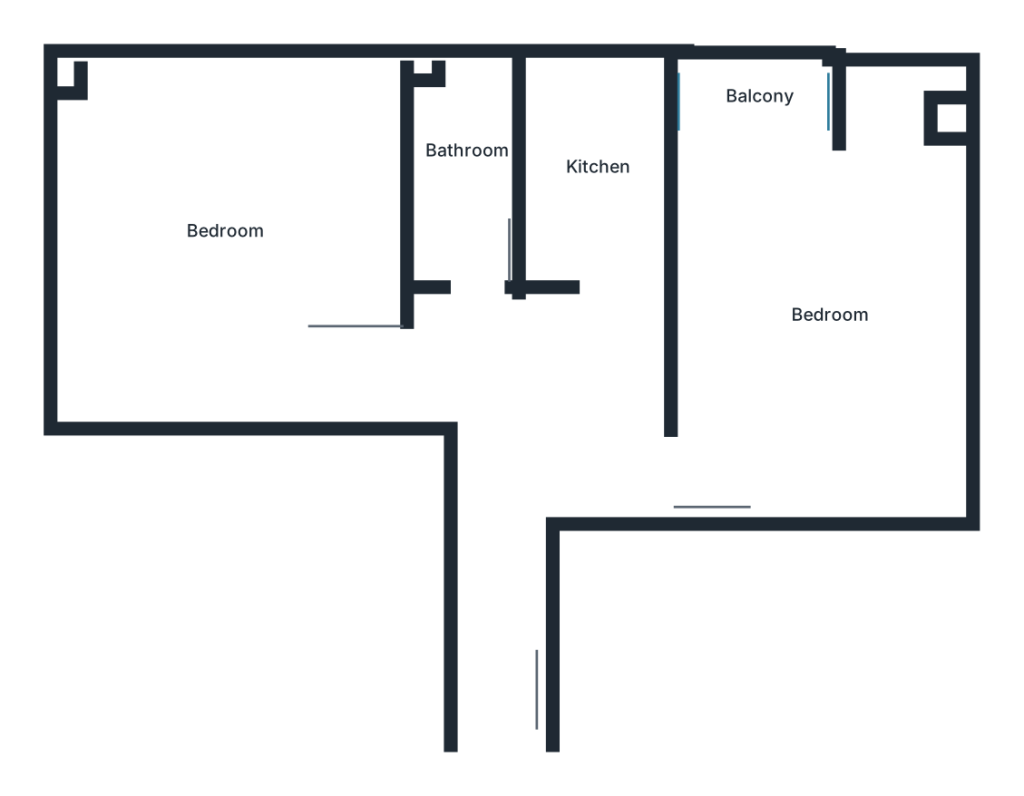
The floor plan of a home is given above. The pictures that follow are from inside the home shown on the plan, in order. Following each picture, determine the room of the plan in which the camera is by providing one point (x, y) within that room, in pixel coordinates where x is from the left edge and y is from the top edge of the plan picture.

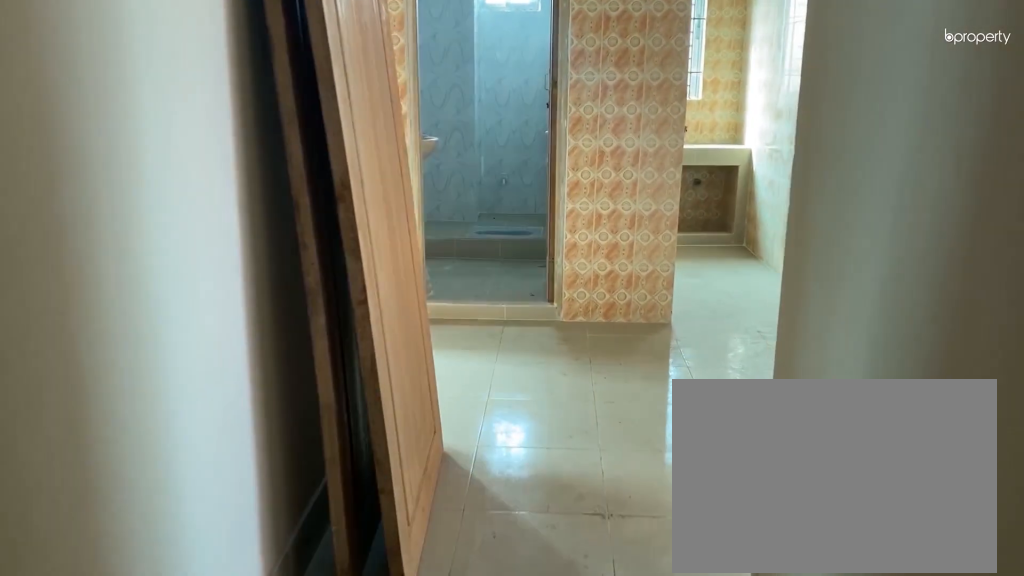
(506, 660)
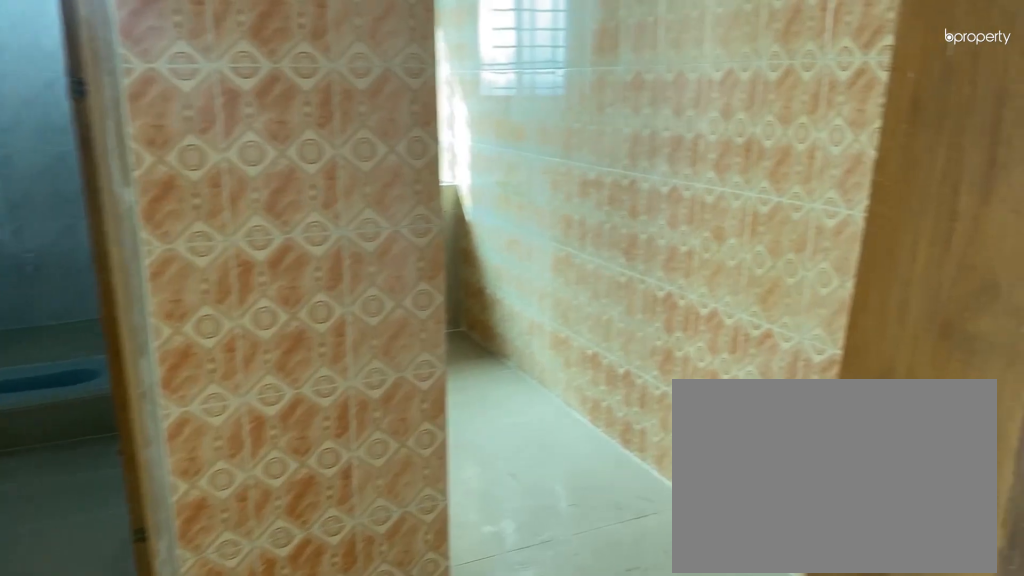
(539, 407)
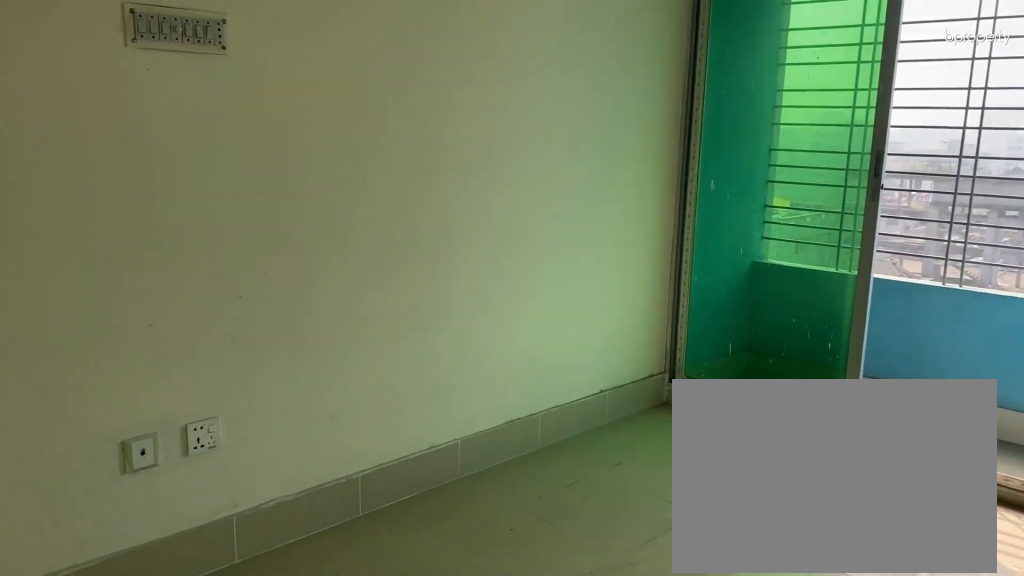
(825, 302)
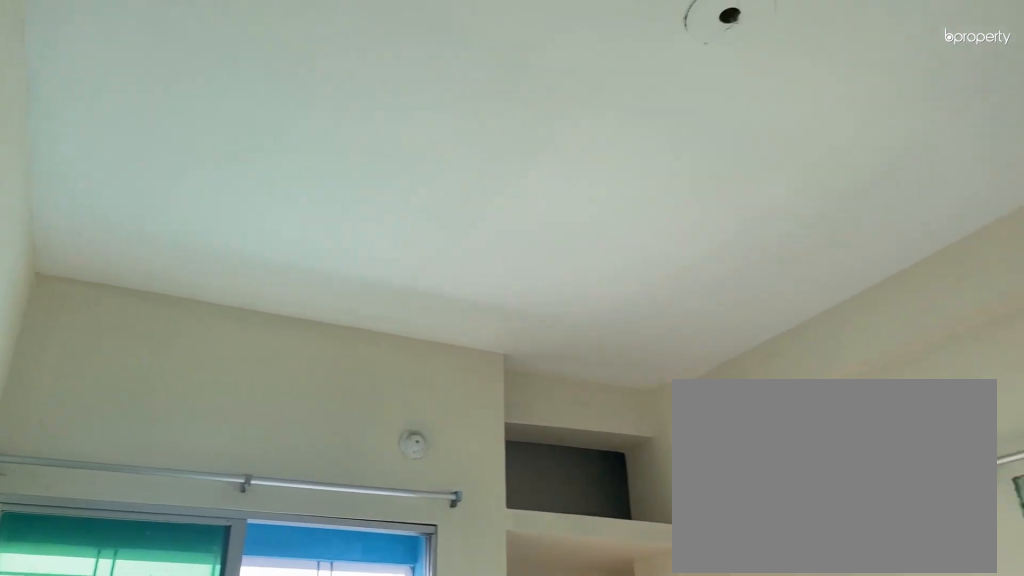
(825, 302)
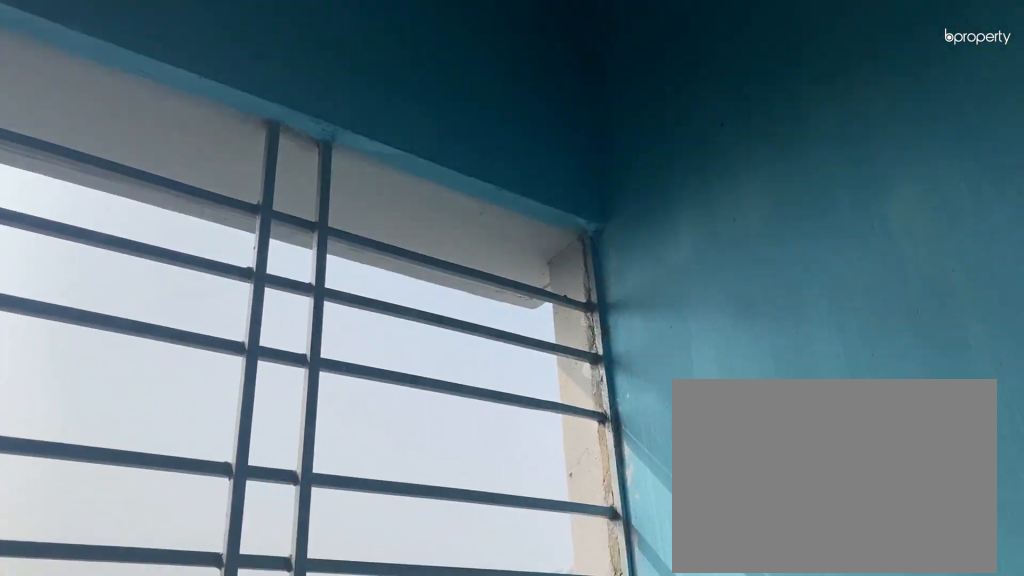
(748, 110)
